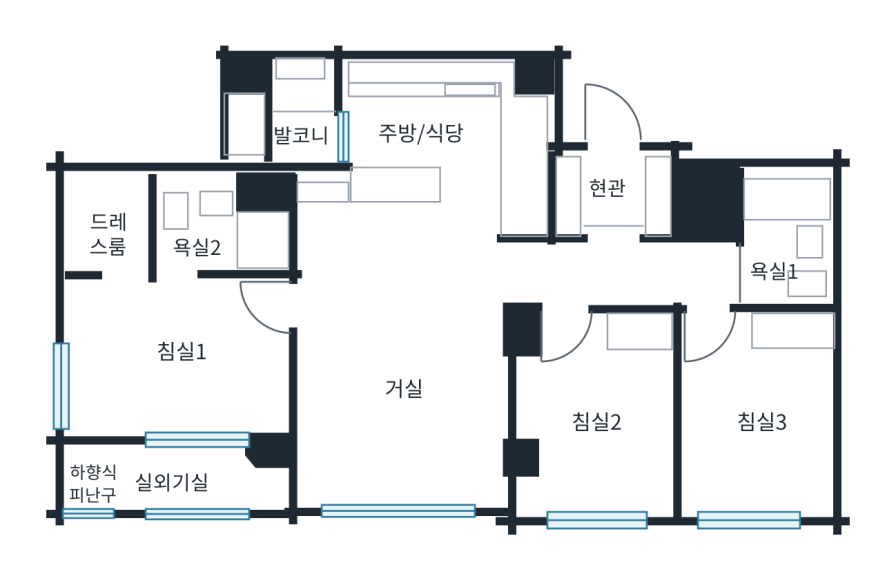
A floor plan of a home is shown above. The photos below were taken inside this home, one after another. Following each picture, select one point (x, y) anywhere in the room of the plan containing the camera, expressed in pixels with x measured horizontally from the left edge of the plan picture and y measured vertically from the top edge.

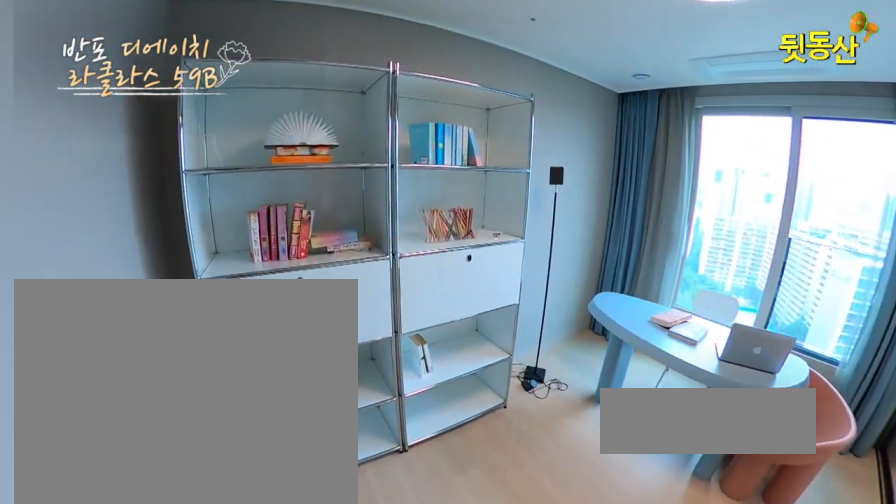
(770, 427)
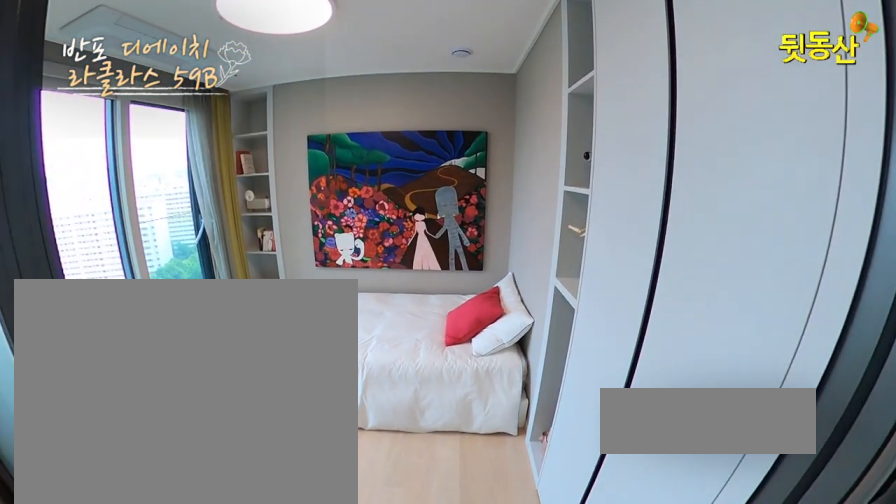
(621, 421)
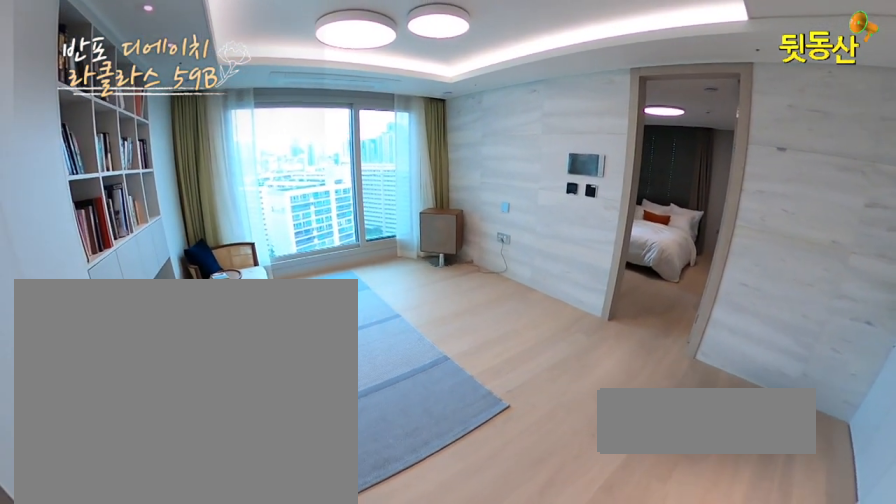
(403, 392)
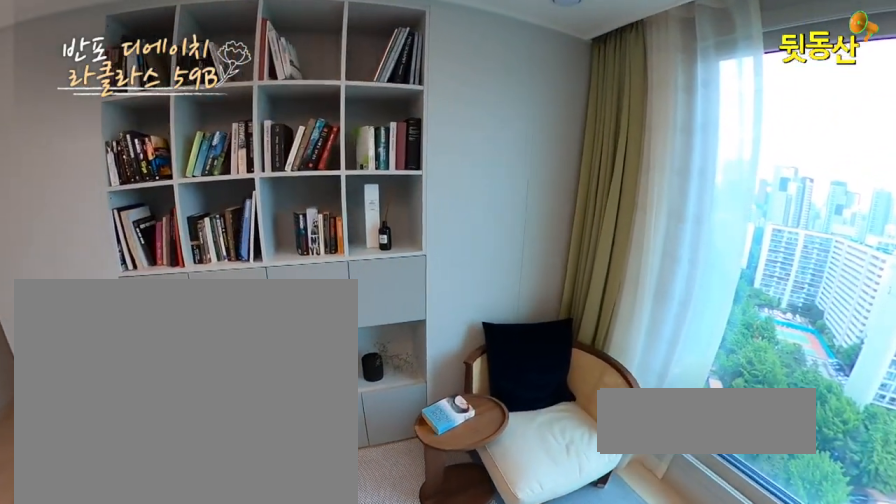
(403, 392)
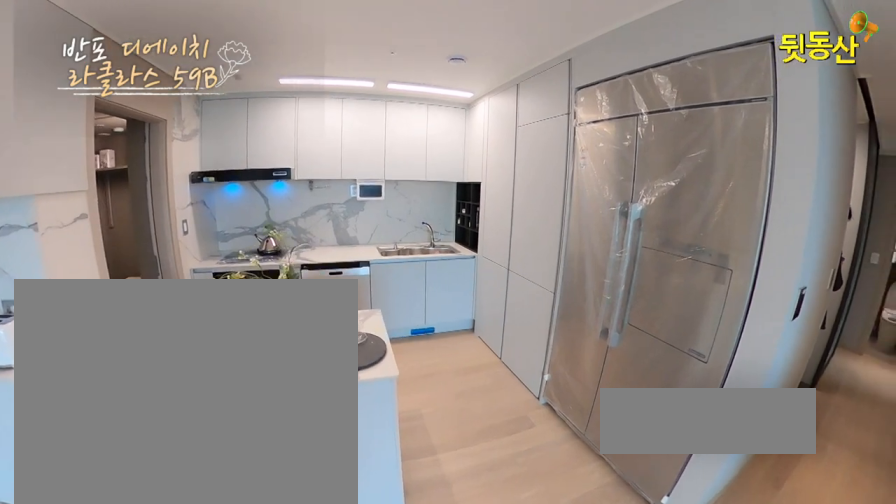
(452, 162)
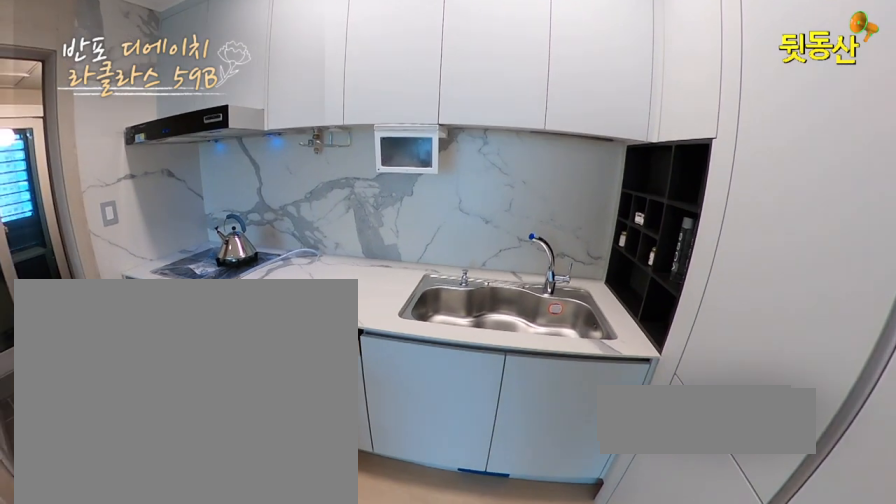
(452, 160)
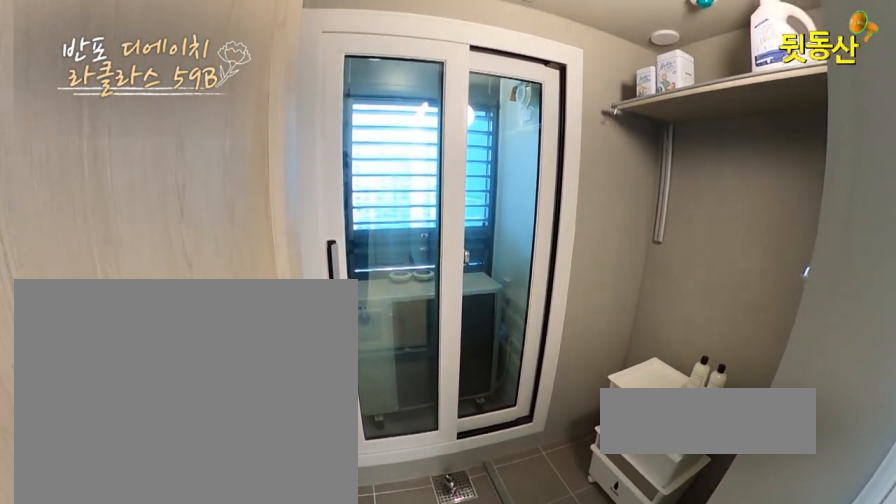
(296, 117)
